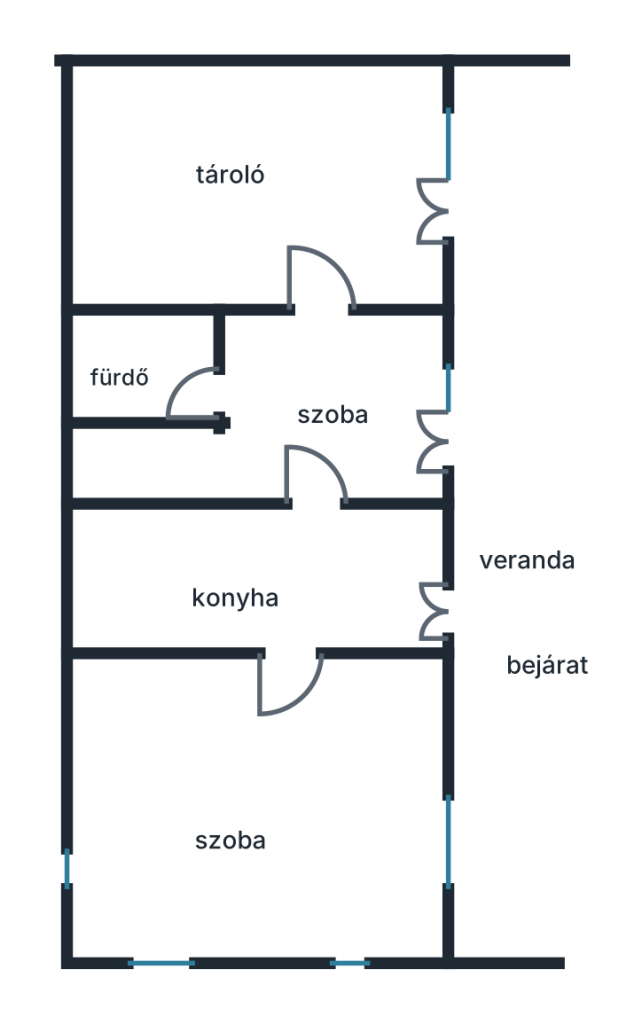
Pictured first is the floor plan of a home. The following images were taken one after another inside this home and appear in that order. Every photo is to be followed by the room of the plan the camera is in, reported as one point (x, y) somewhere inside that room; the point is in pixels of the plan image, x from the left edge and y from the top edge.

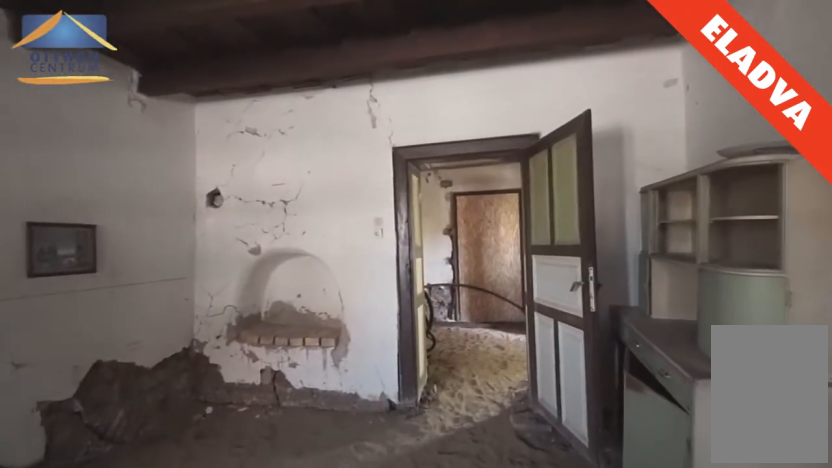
(289, 845)
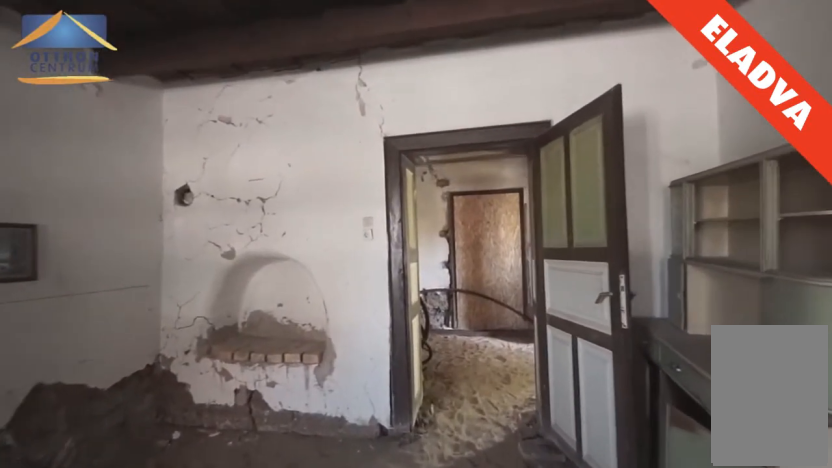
(289, 890)
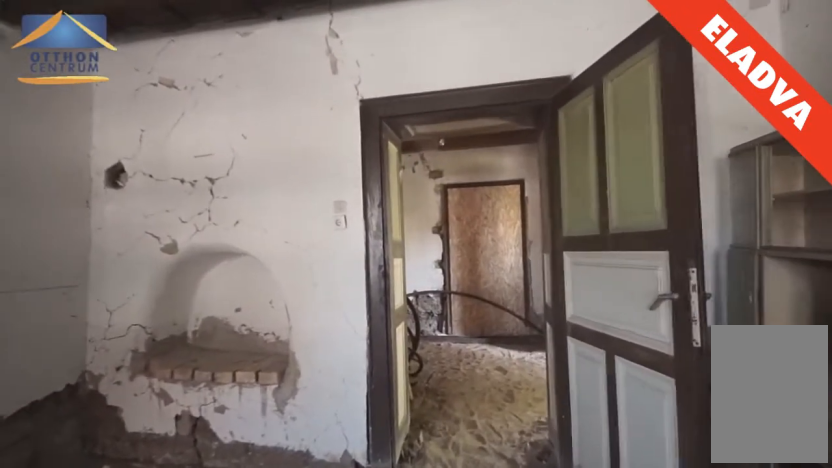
(287, 841)
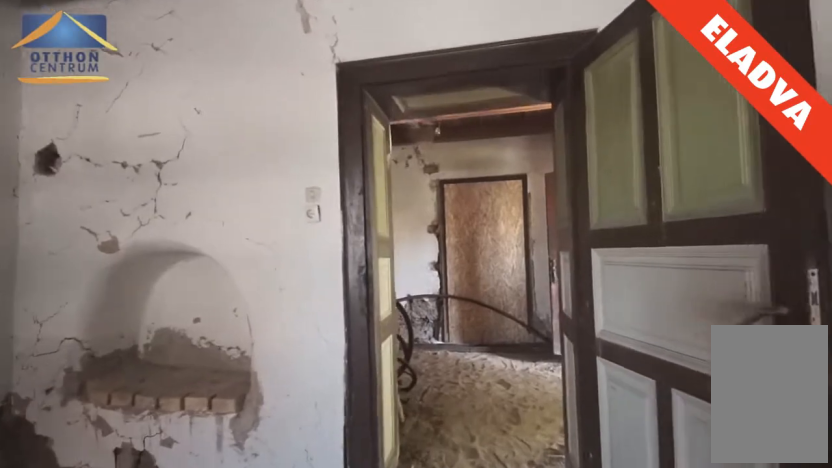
(283, 806)
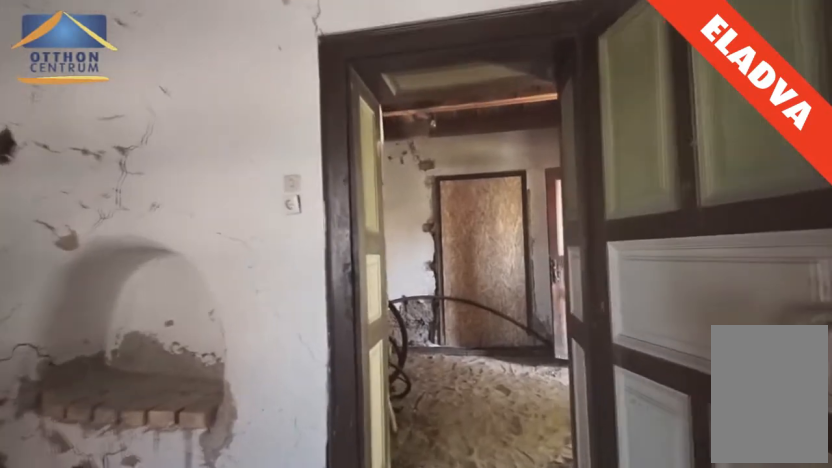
(278, 788)
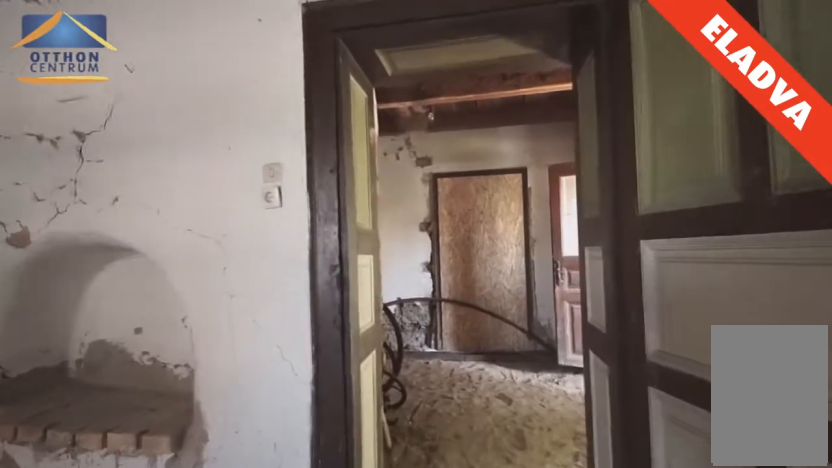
(277, 769)
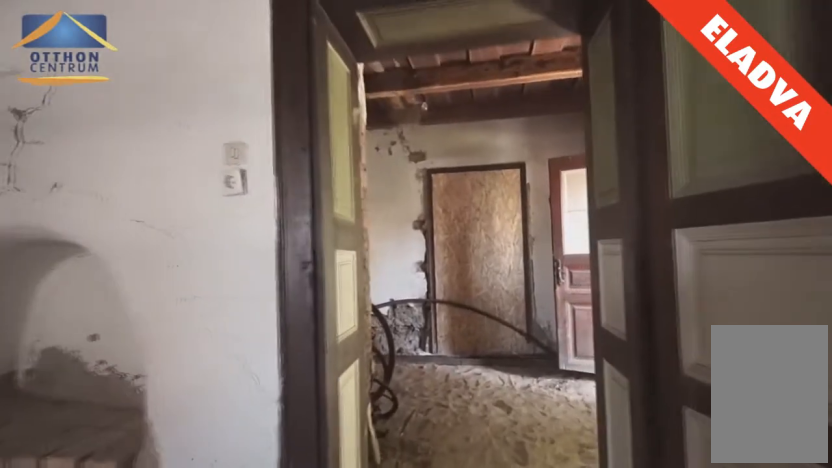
(277, 753)
